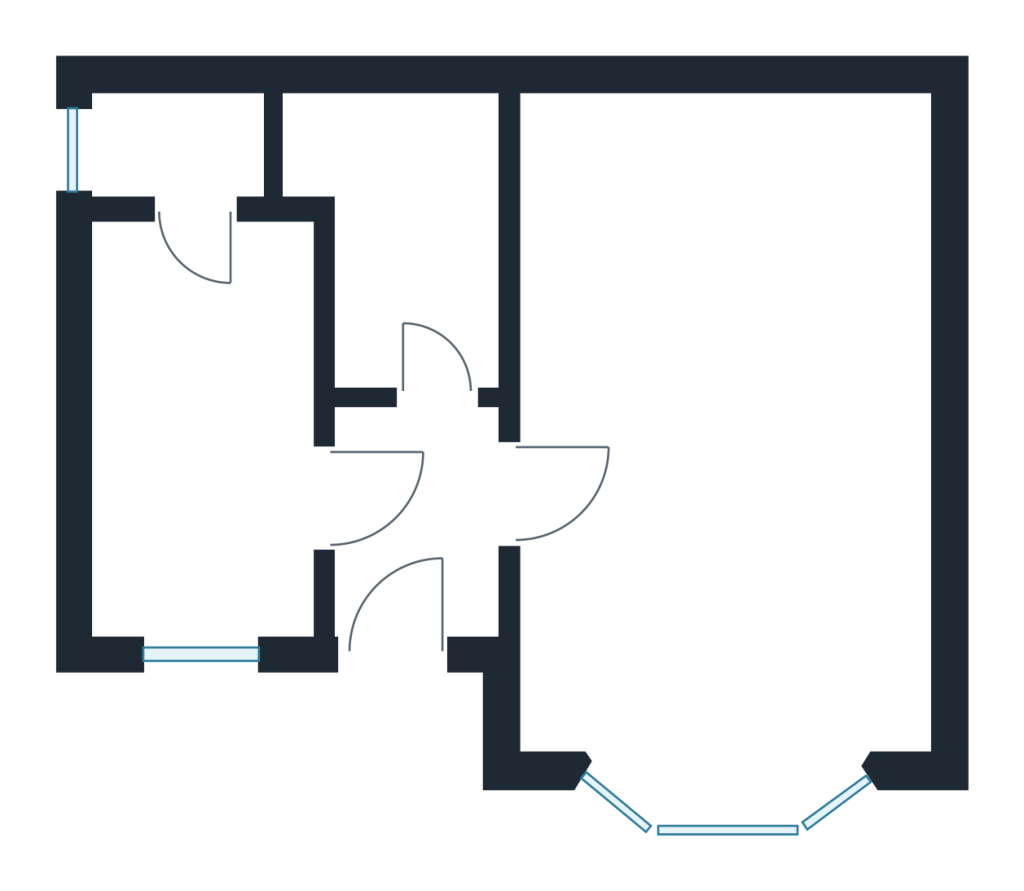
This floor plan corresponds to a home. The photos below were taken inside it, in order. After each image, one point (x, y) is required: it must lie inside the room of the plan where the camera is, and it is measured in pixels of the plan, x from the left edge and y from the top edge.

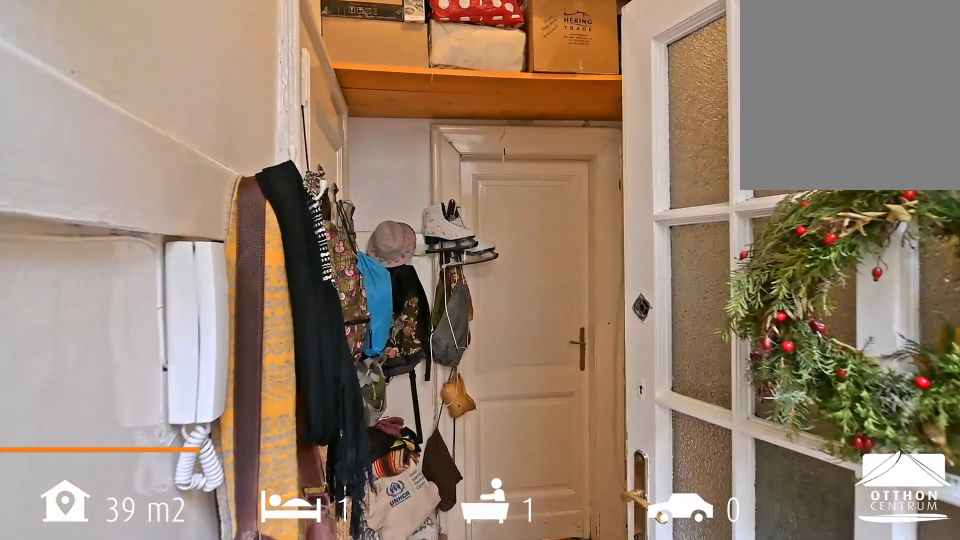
(423, 529)
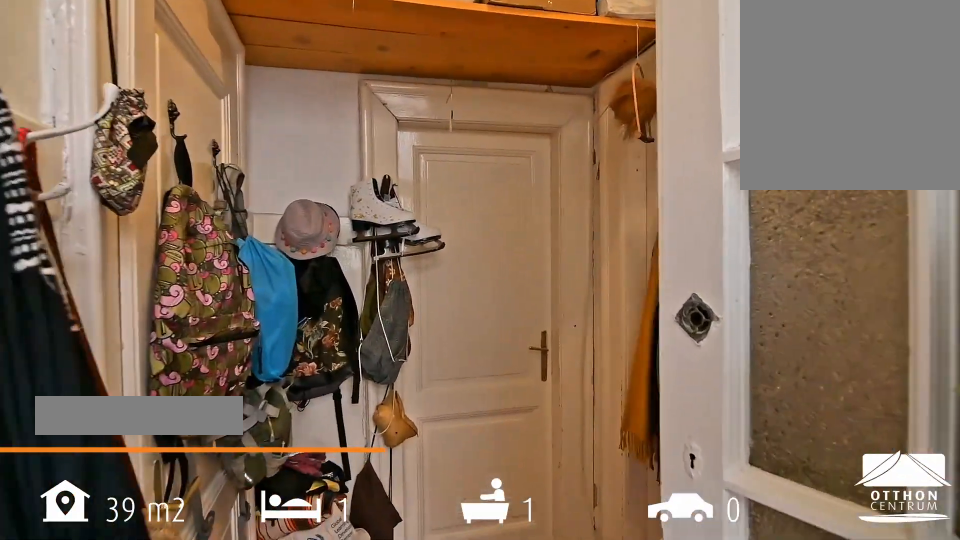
(422, 529)
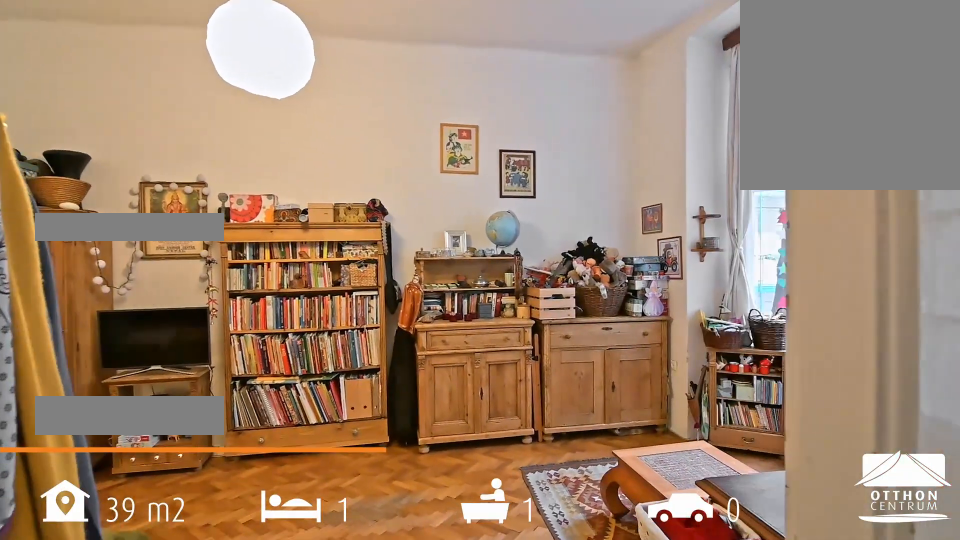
(724, 422)
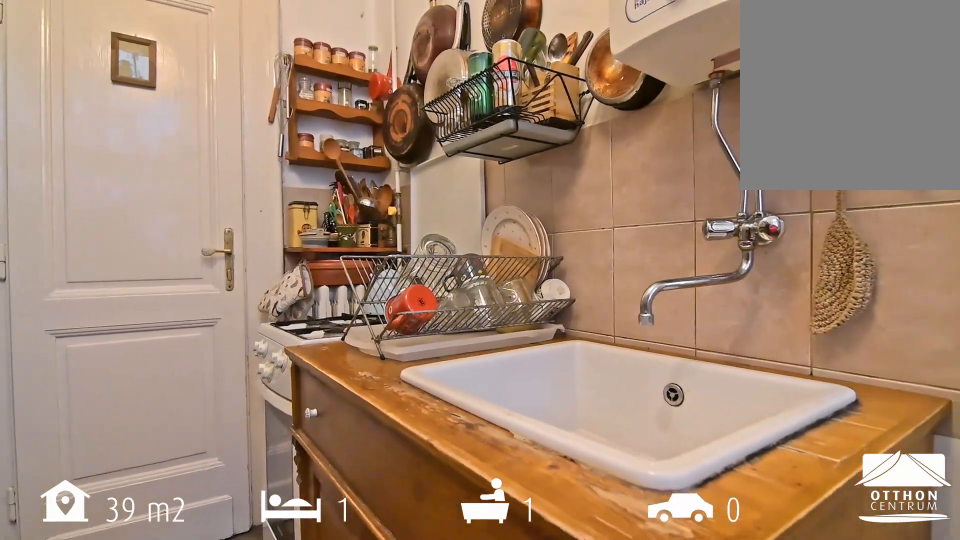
(199, 451)
